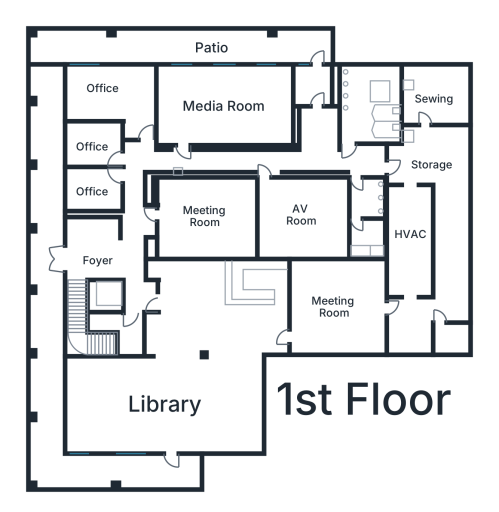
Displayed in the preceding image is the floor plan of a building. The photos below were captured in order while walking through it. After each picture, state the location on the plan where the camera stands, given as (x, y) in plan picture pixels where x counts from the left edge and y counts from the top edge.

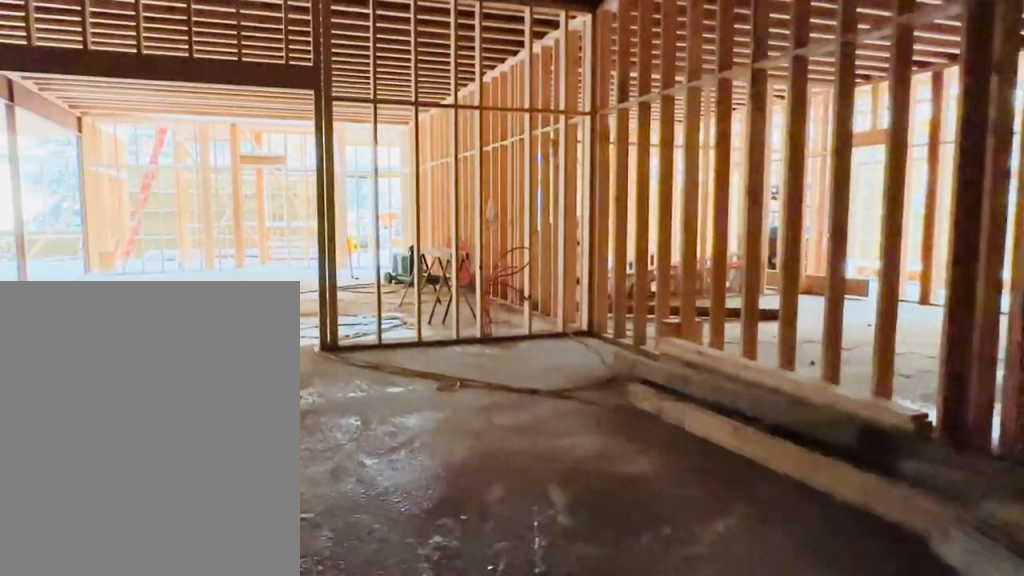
(368, 311)
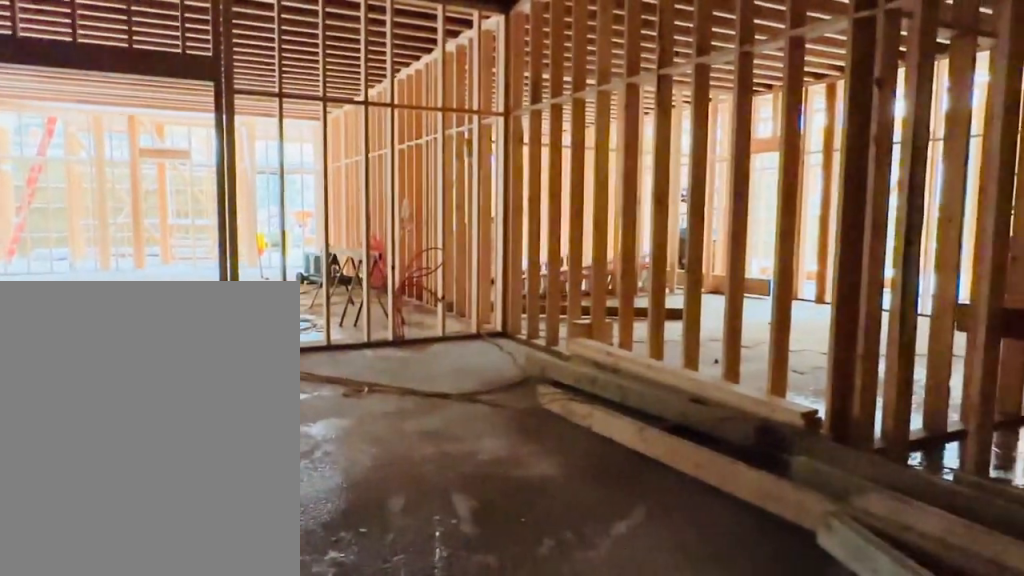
(366, 311)
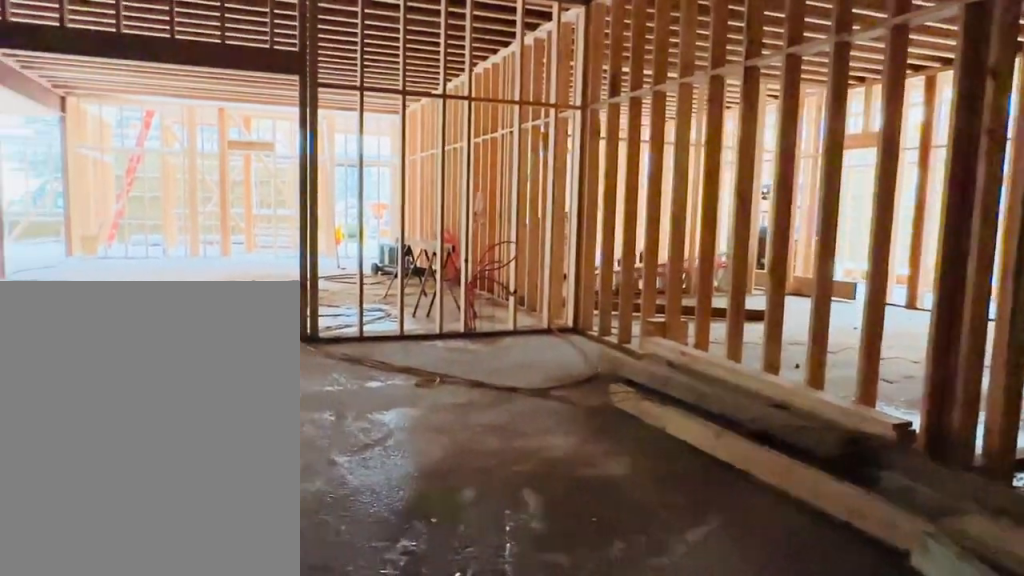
(366, 310)
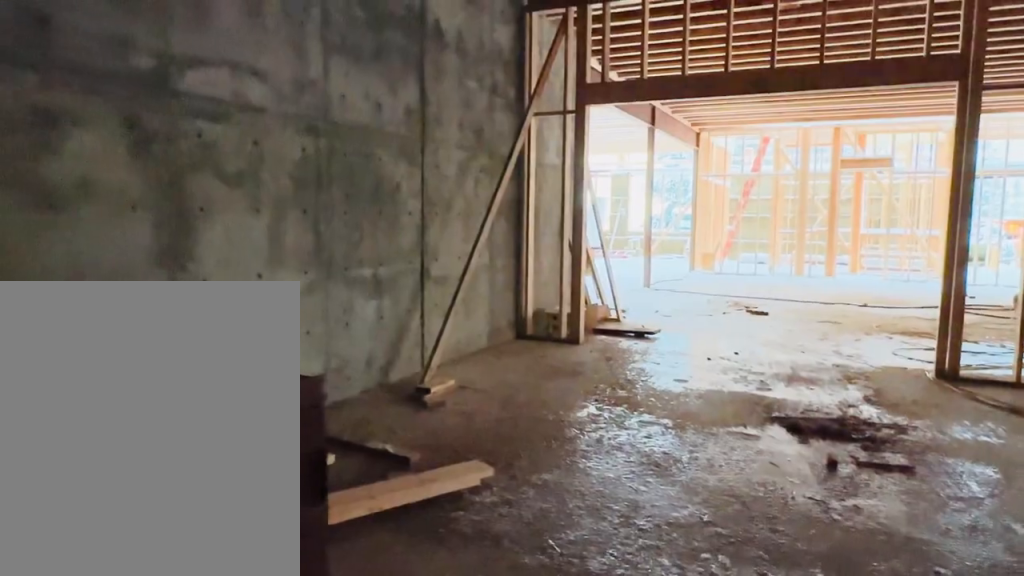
(365, 311)
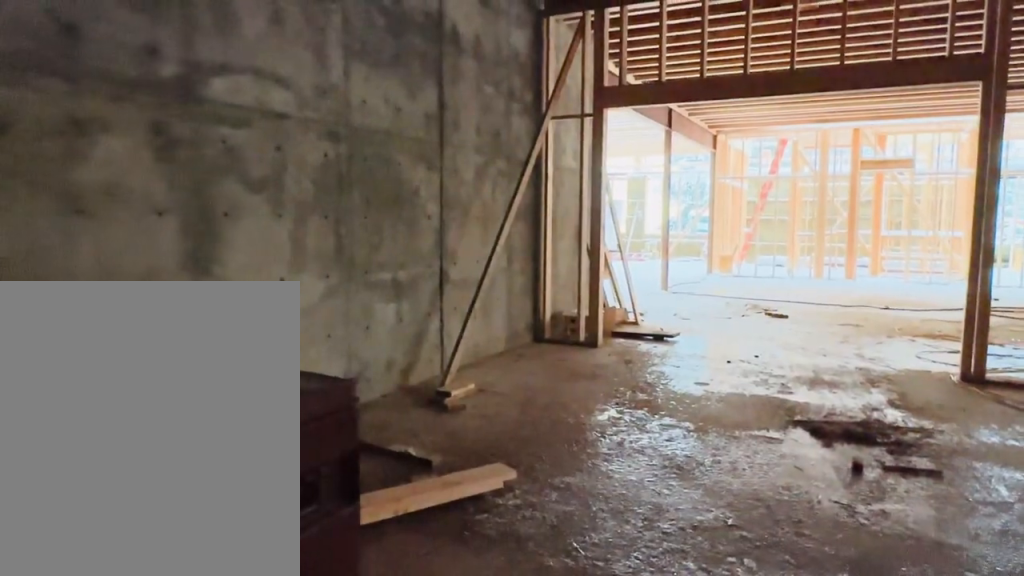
(365, 311)
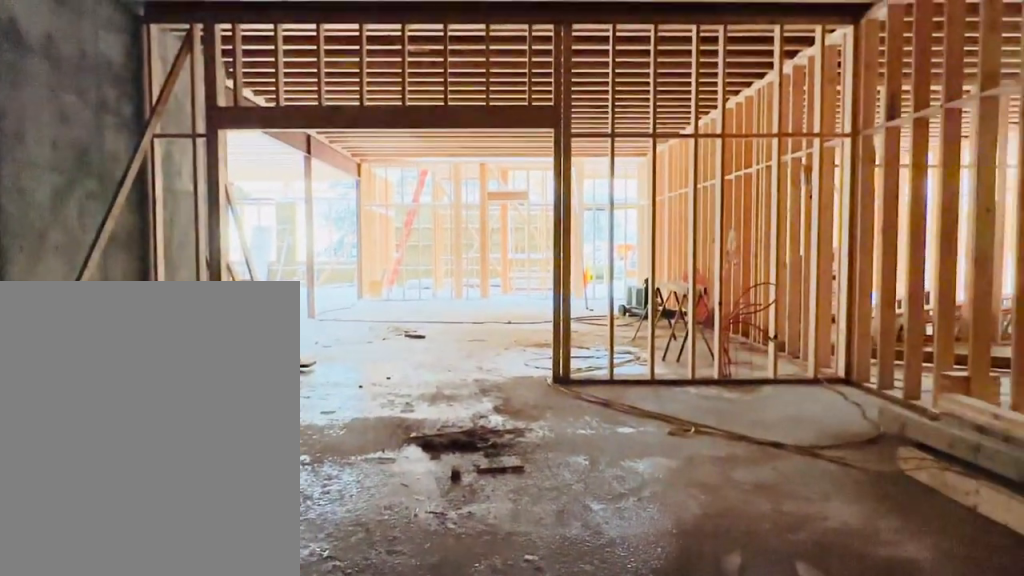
(365, 309)
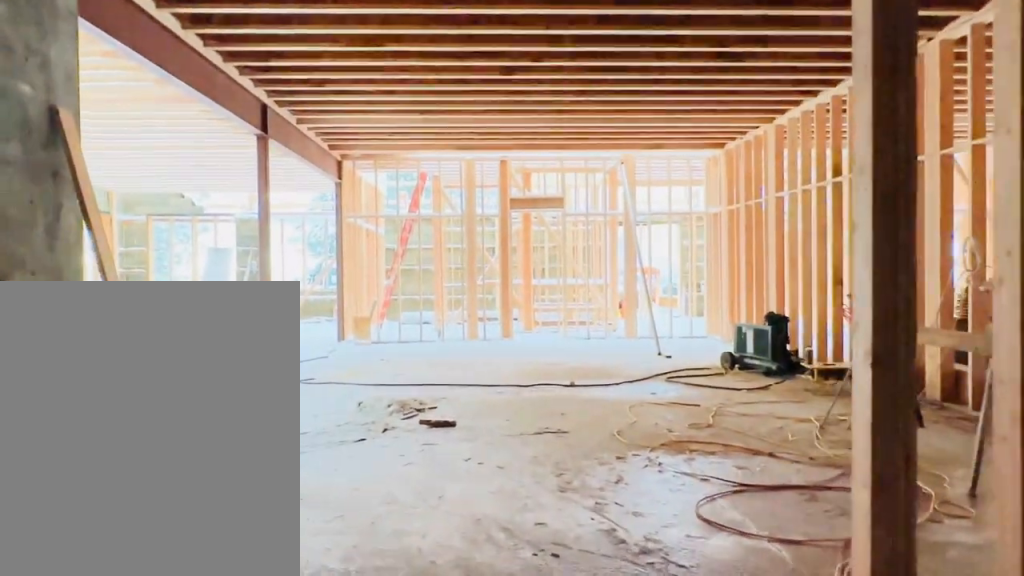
(309, 309)
